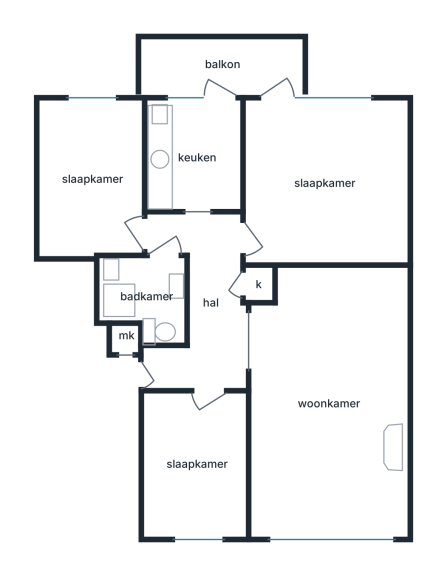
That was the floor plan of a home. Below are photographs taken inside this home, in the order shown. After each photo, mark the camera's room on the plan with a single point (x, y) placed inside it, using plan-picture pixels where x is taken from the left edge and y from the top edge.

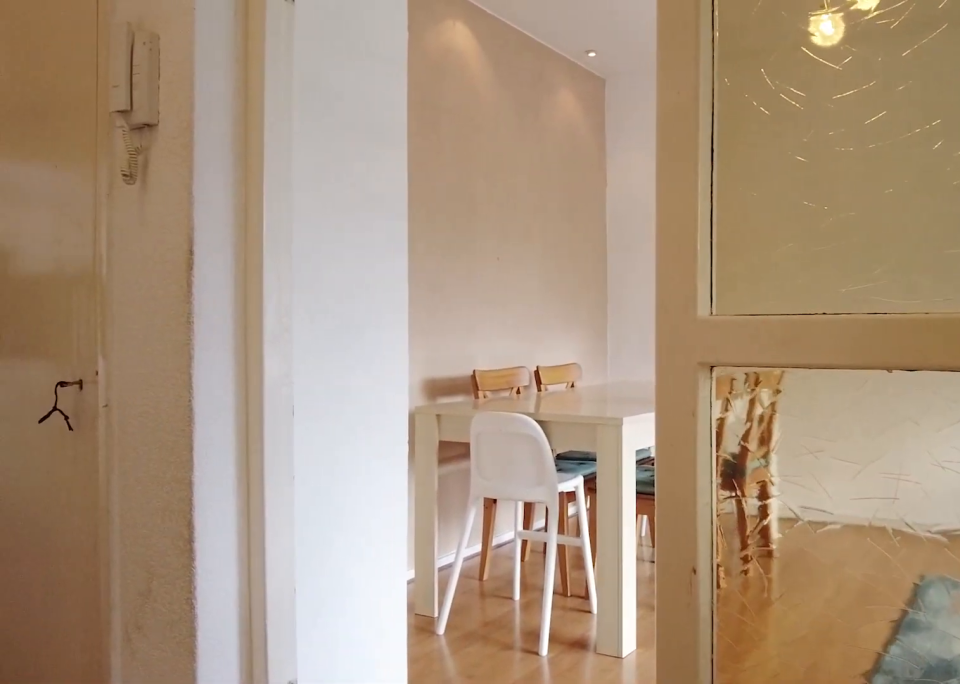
(203, 301)
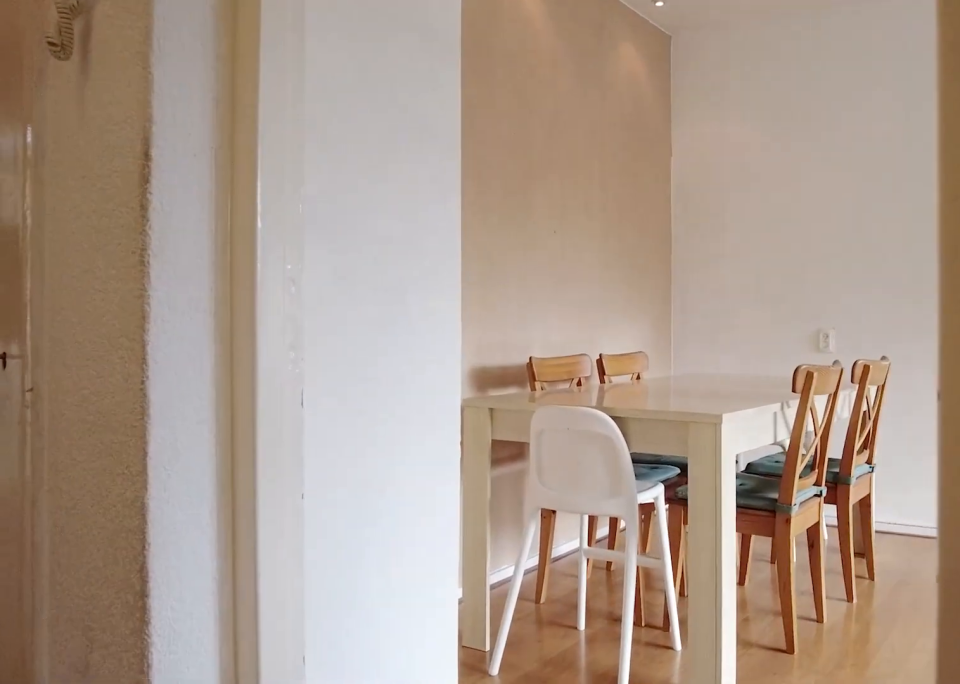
(203, 301)
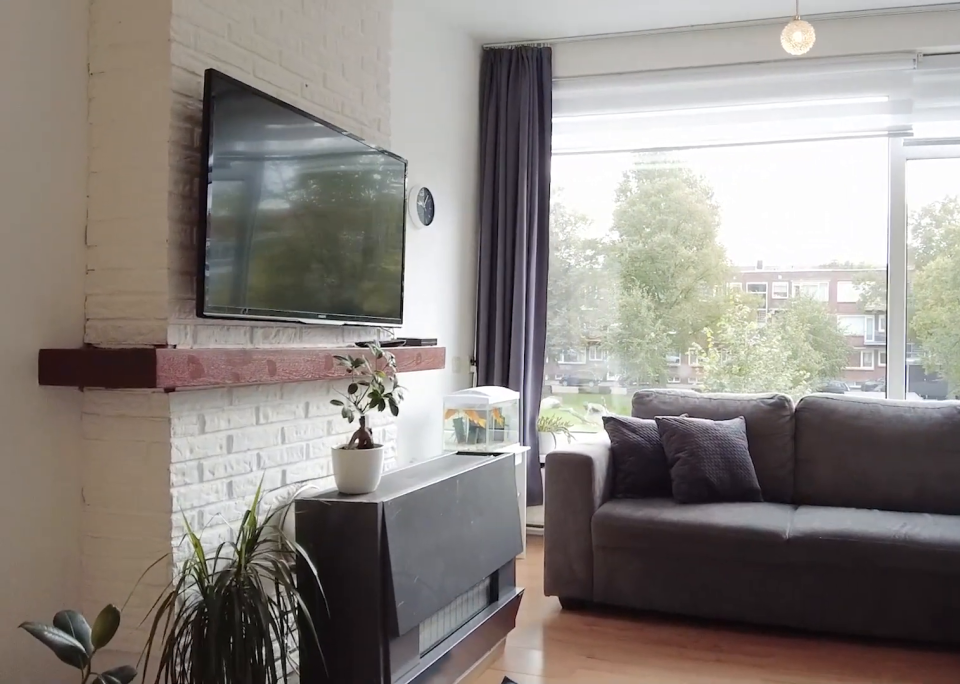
(328, 402)
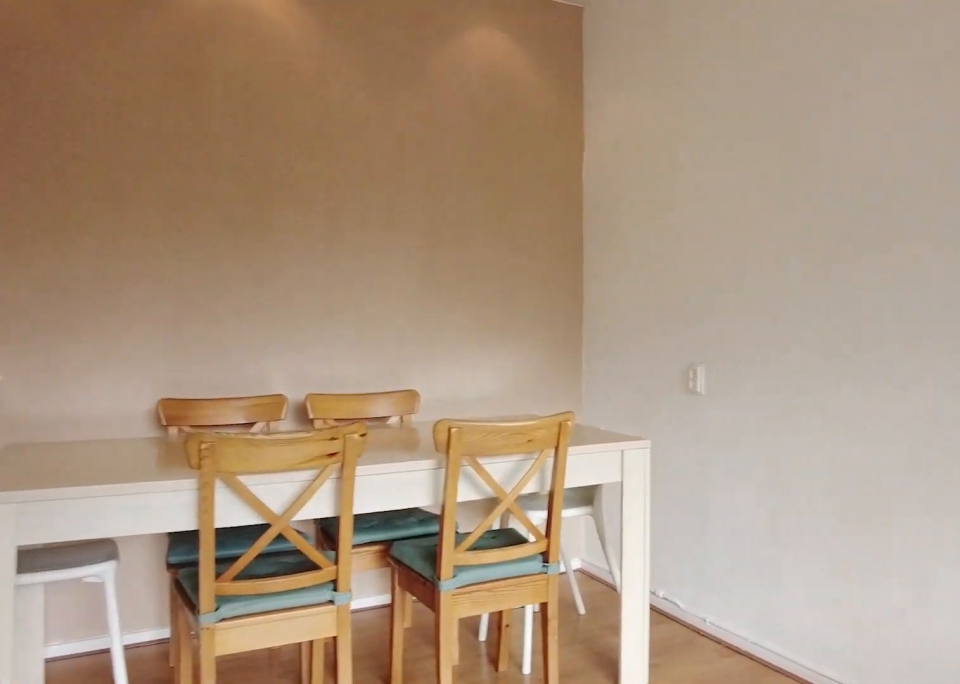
(328, 402)
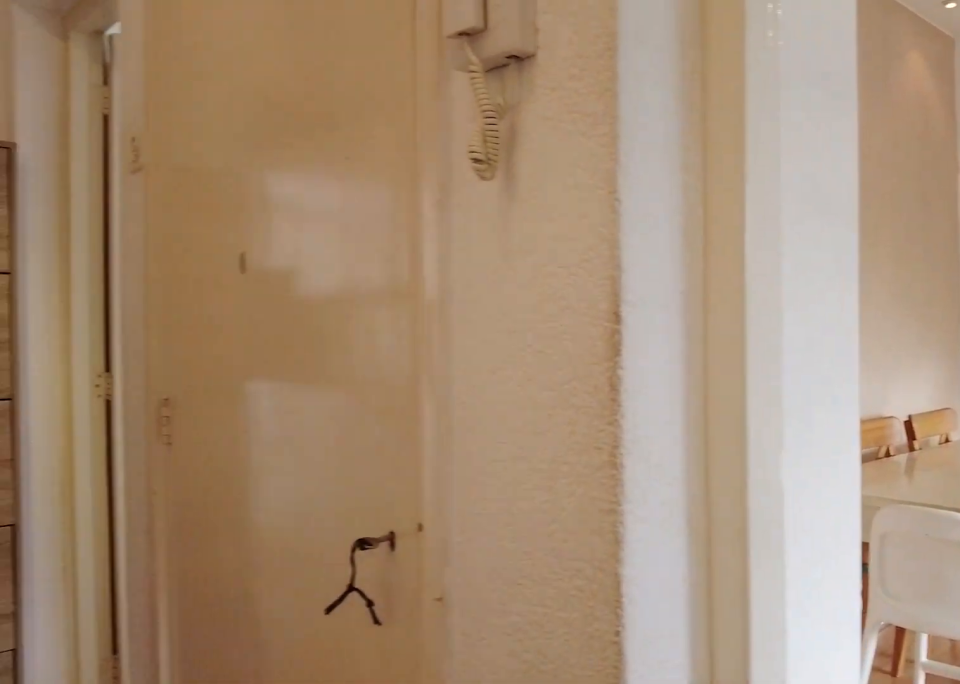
(203, 302)
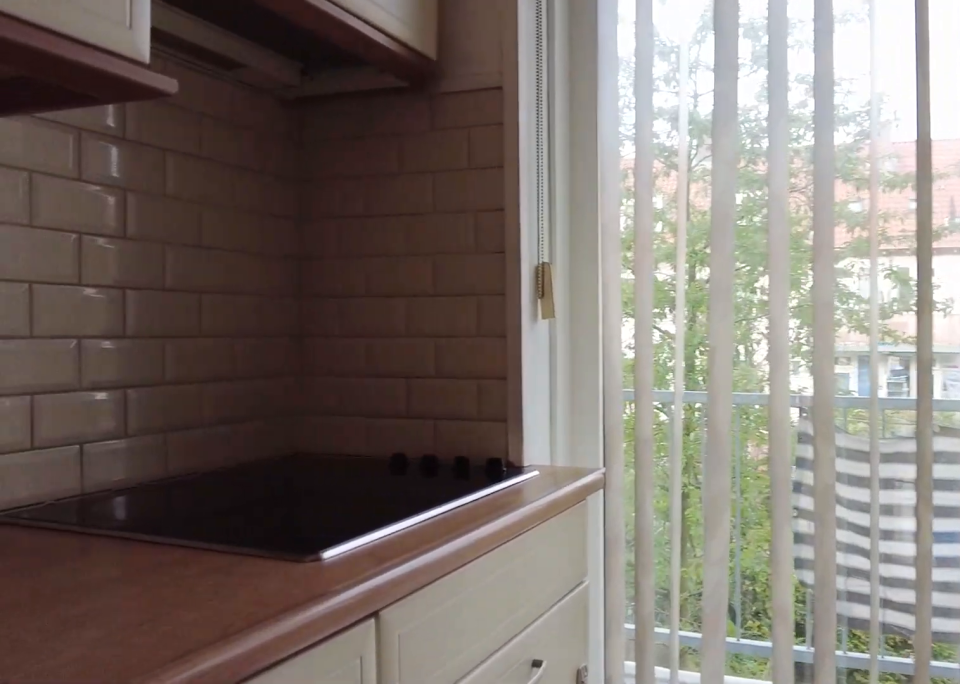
(195, 157)
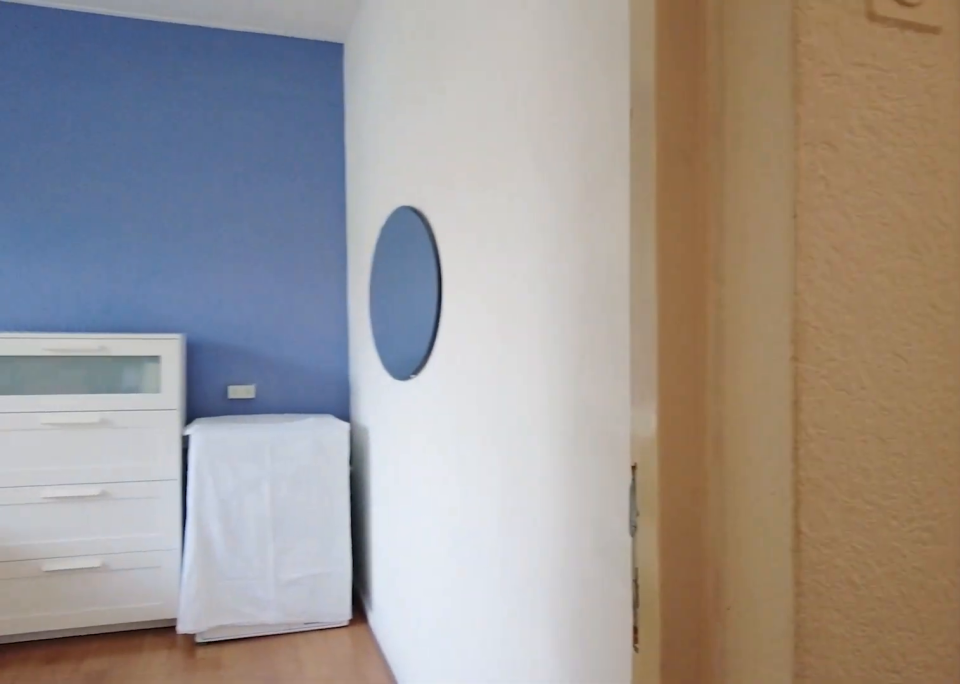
(204, 302)
